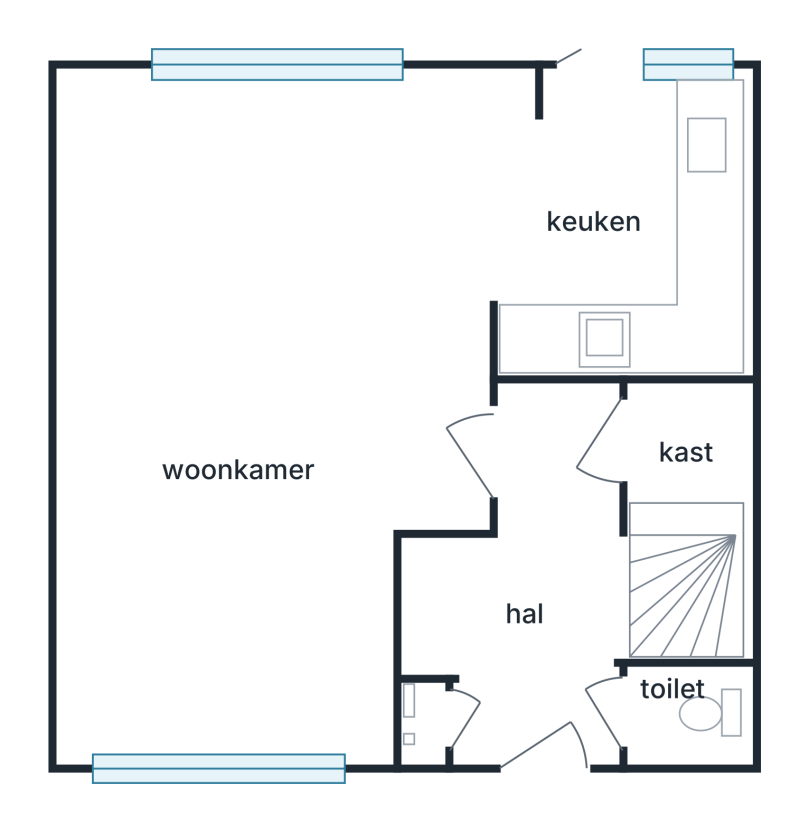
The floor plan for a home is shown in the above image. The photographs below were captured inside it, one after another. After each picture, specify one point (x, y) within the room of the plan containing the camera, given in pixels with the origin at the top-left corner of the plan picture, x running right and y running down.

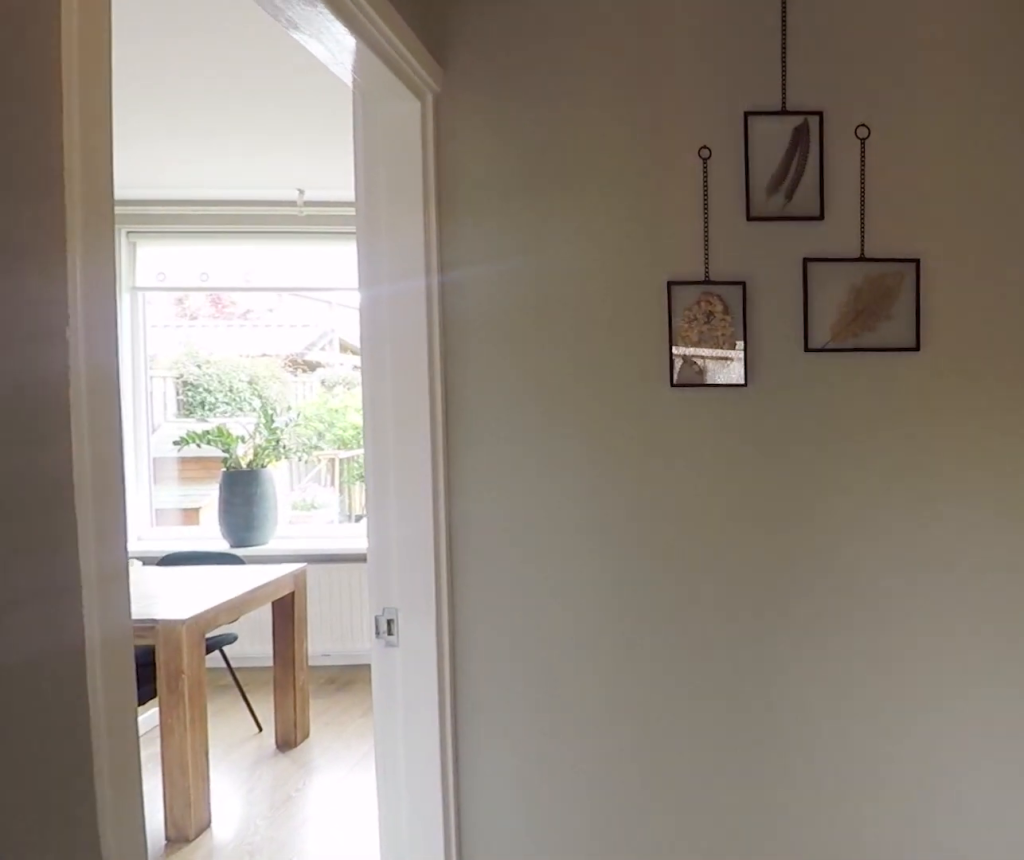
(532, 585)
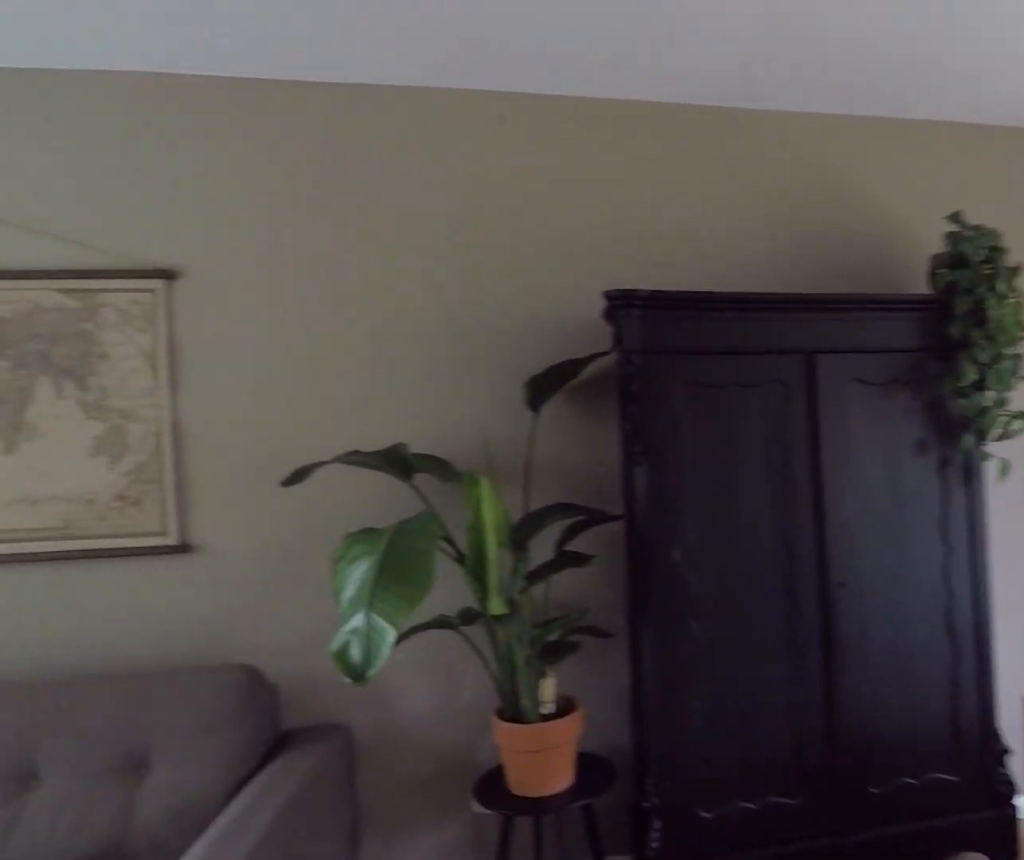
(187, 336)
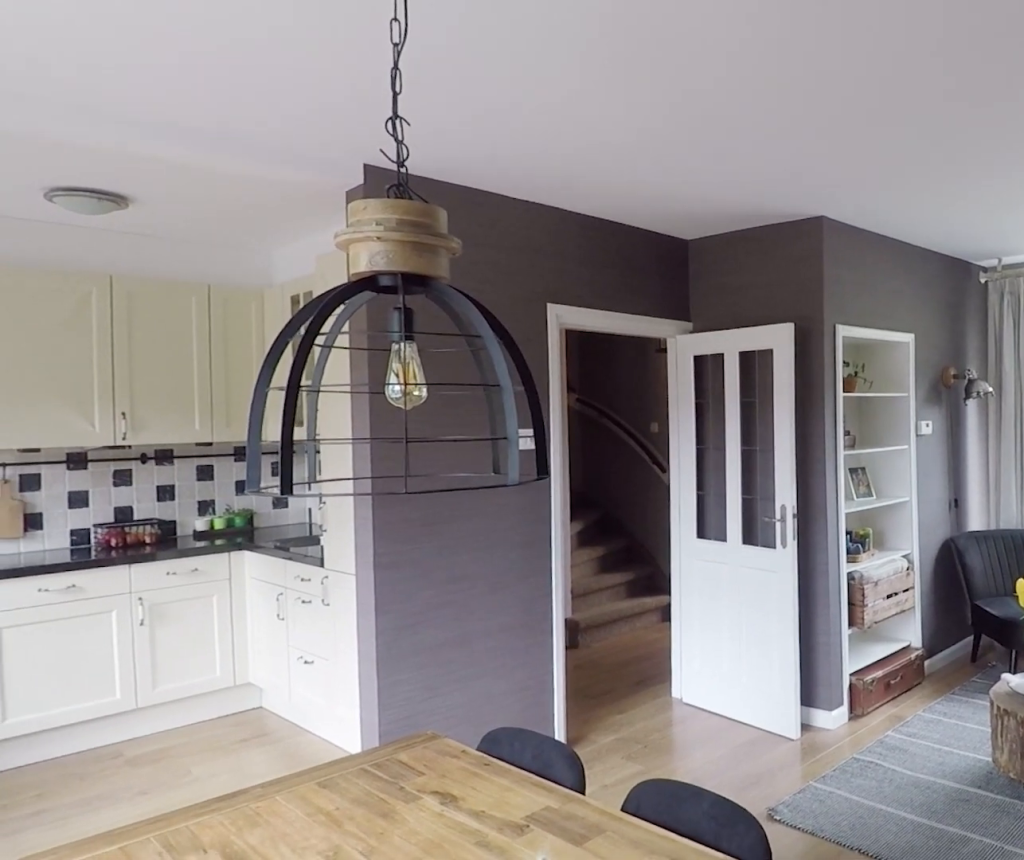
(187, 336)
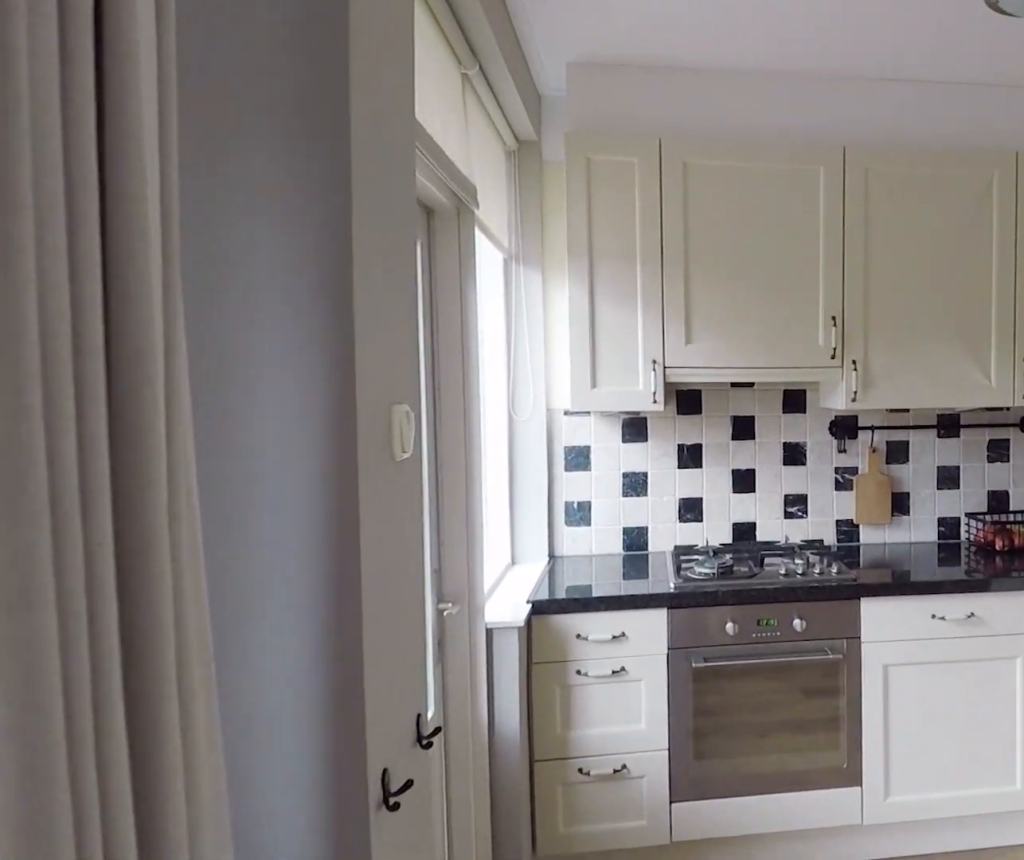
(615, 228)
